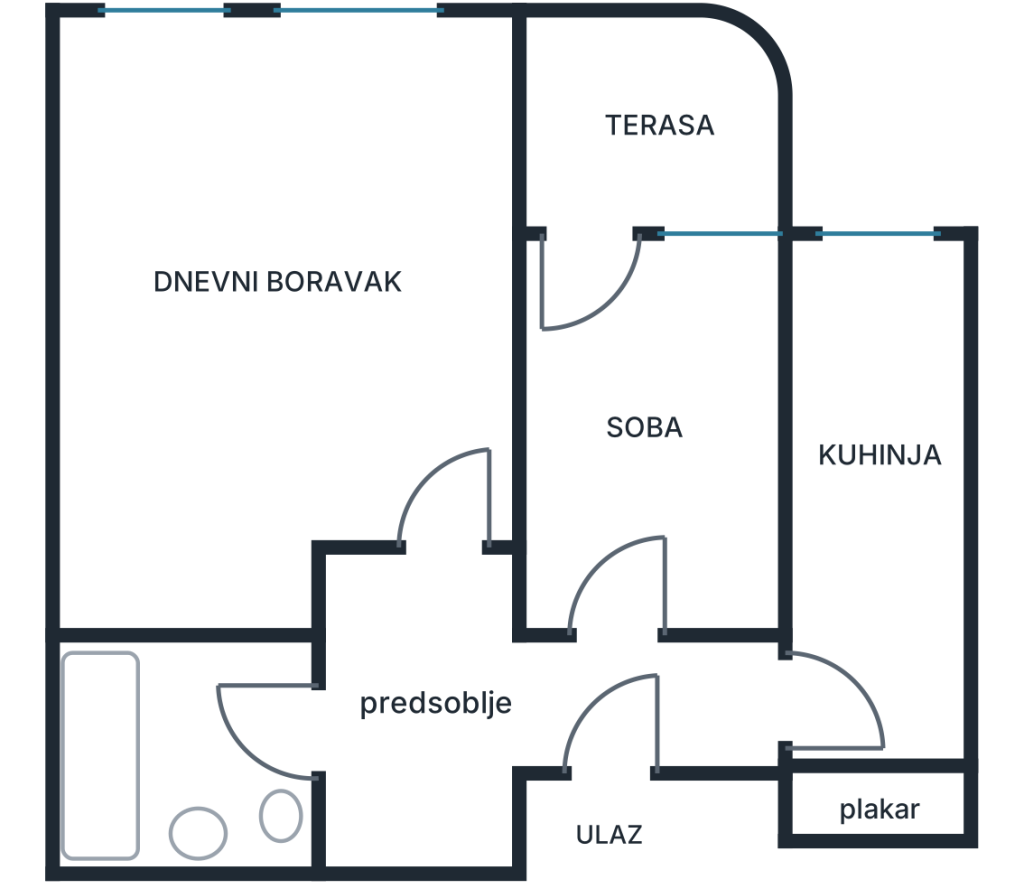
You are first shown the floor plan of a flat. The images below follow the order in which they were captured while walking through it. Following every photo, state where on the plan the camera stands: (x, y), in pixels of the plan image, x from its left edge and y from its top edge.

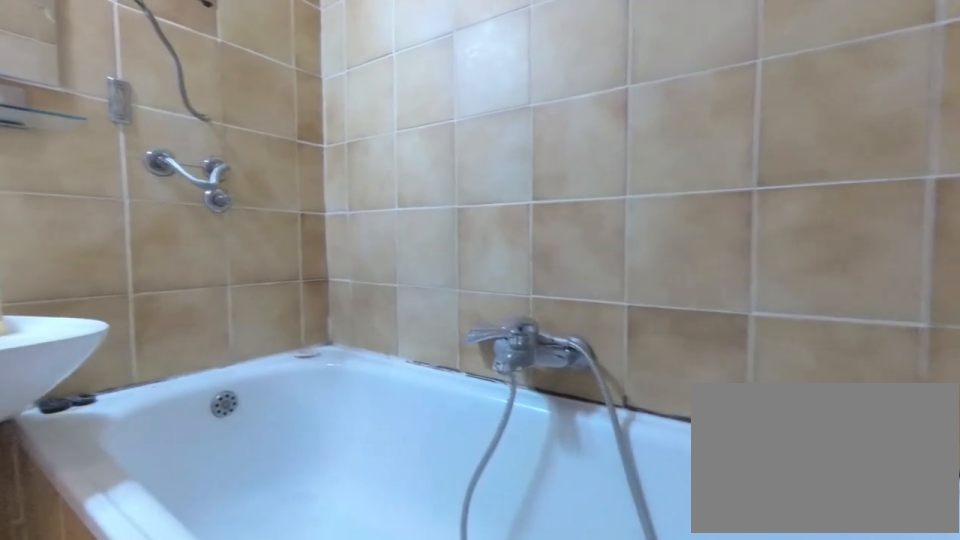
(172, 693)
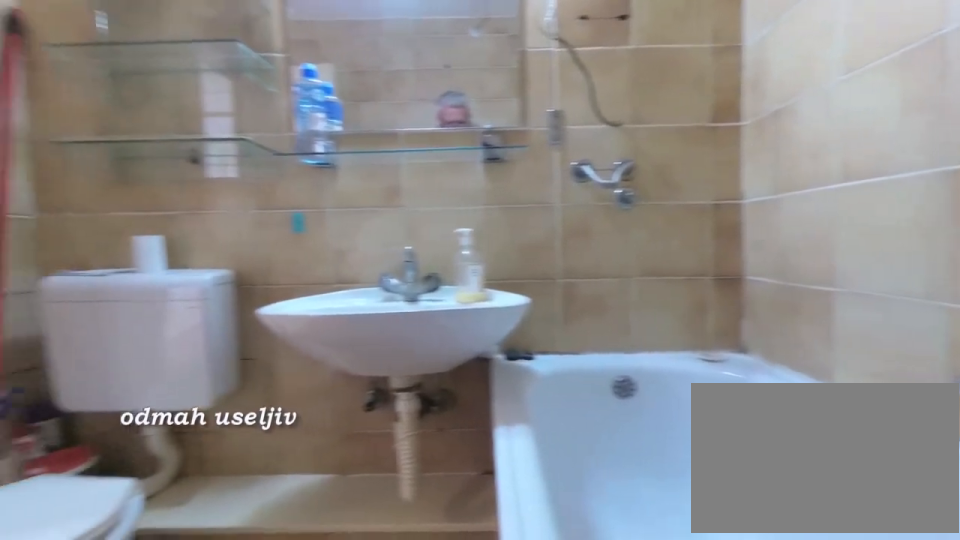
(158, 681)
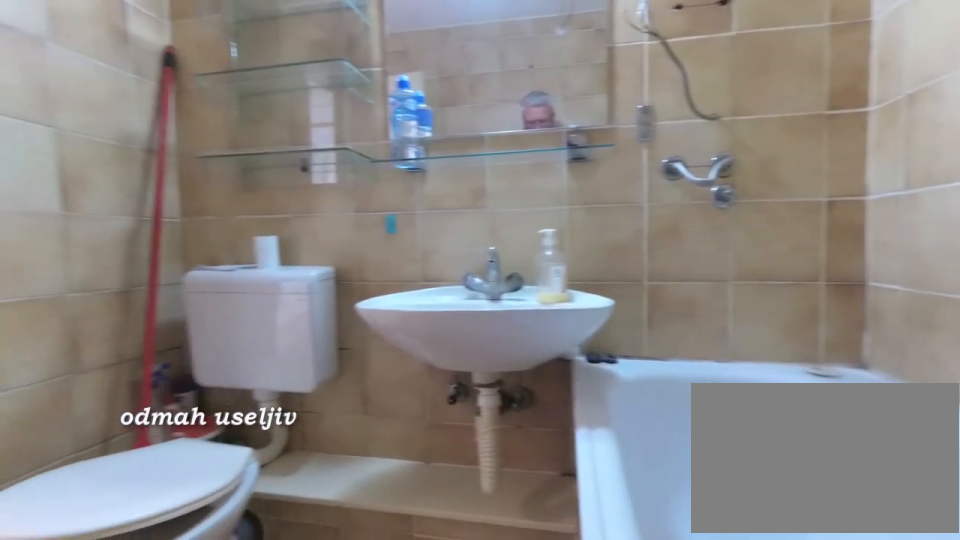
(155, 677)
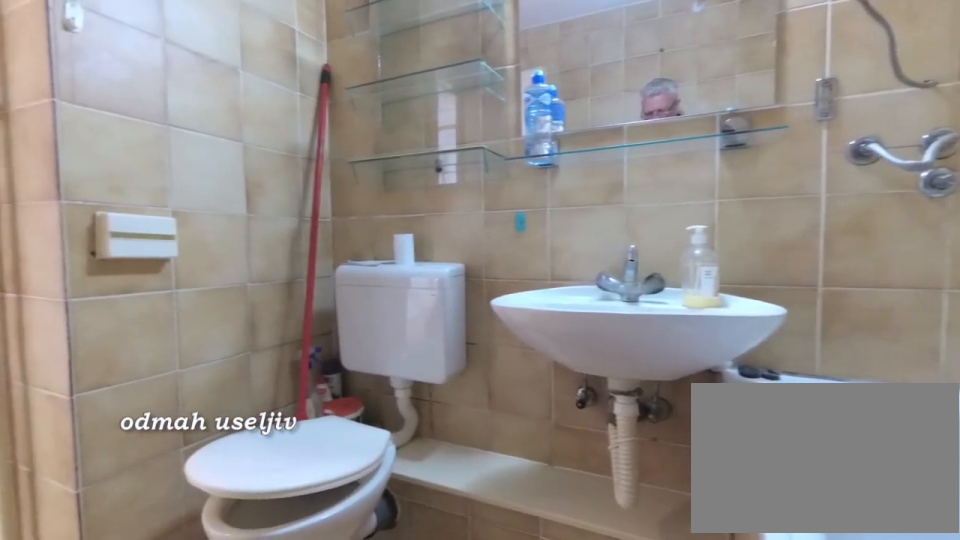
(146, 674)
